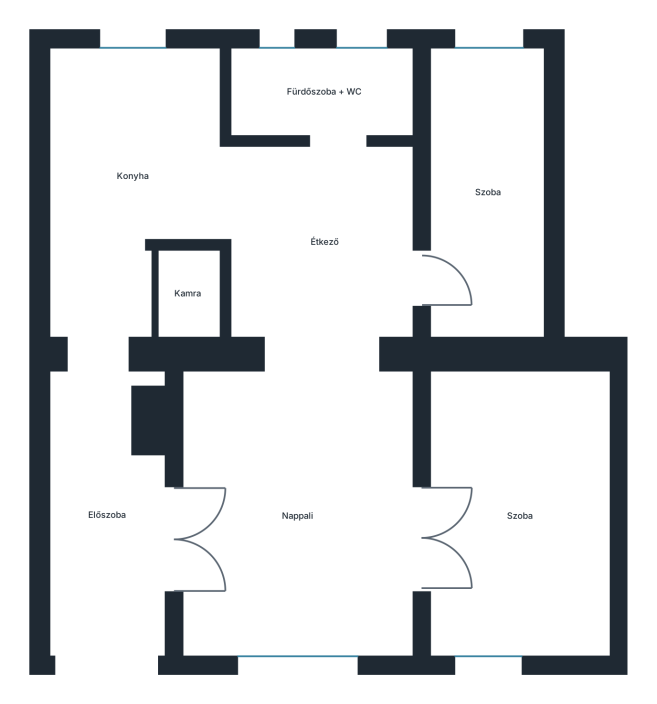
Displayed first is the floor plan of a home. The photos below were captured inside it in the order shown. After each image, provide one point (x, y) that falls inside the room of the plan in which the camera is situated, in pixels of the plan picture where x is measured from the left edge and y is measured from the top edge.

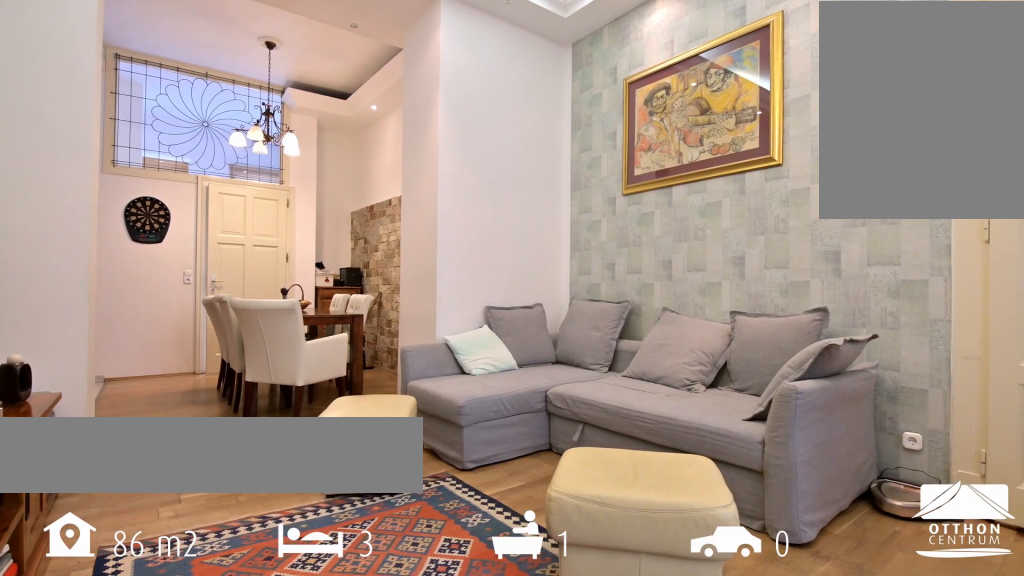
(304, 513)
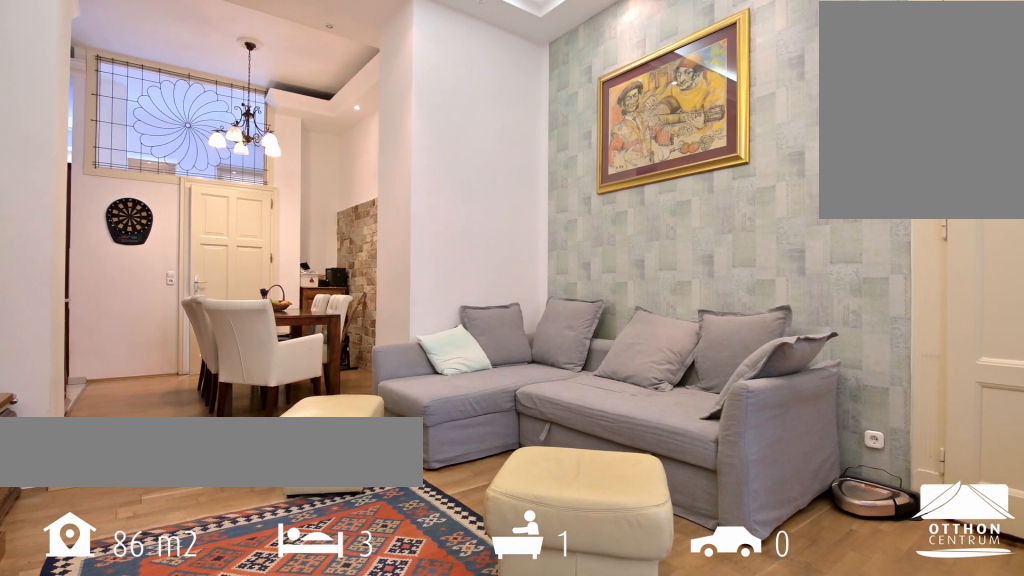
(304, 513)
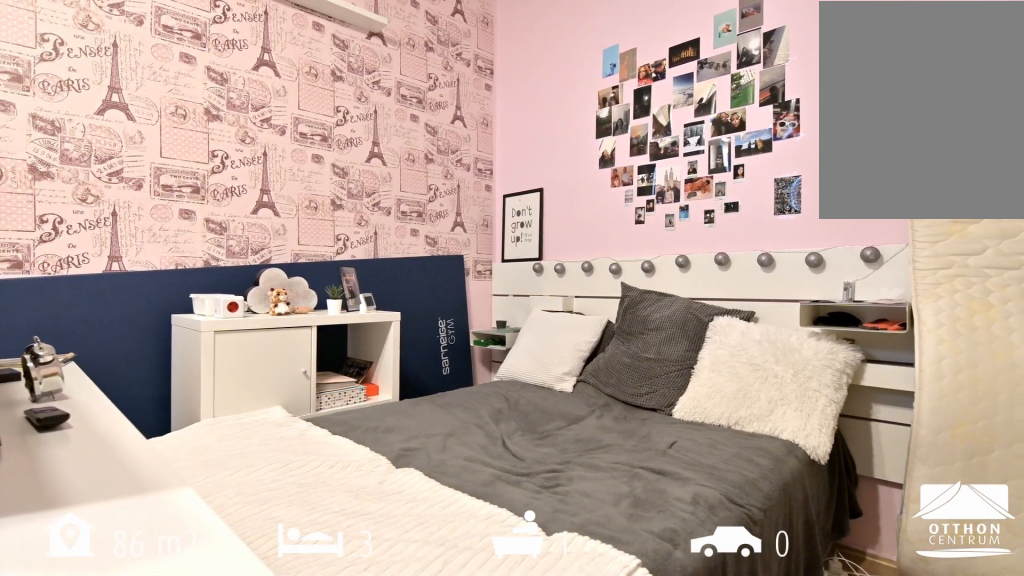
(505, 513)
